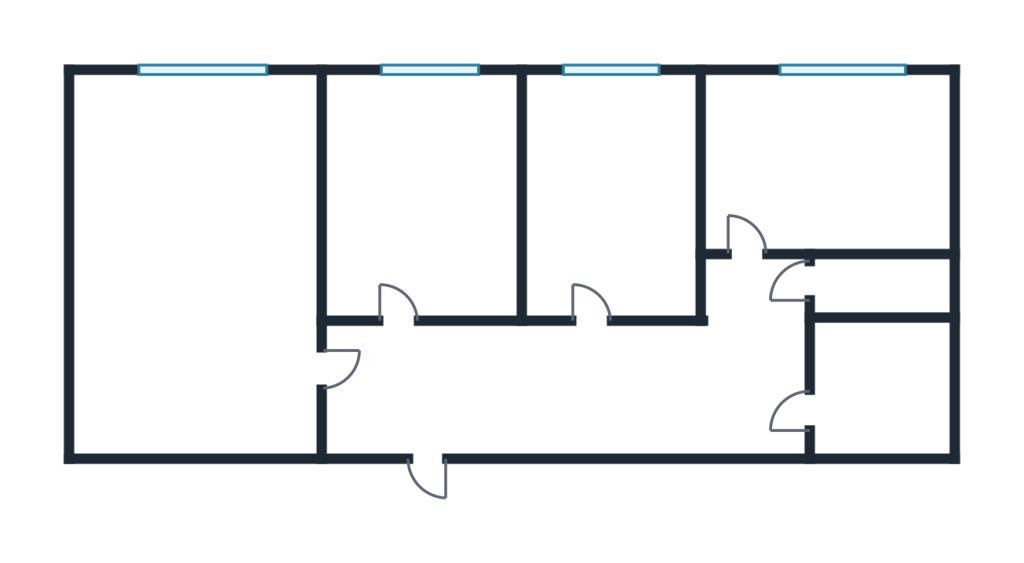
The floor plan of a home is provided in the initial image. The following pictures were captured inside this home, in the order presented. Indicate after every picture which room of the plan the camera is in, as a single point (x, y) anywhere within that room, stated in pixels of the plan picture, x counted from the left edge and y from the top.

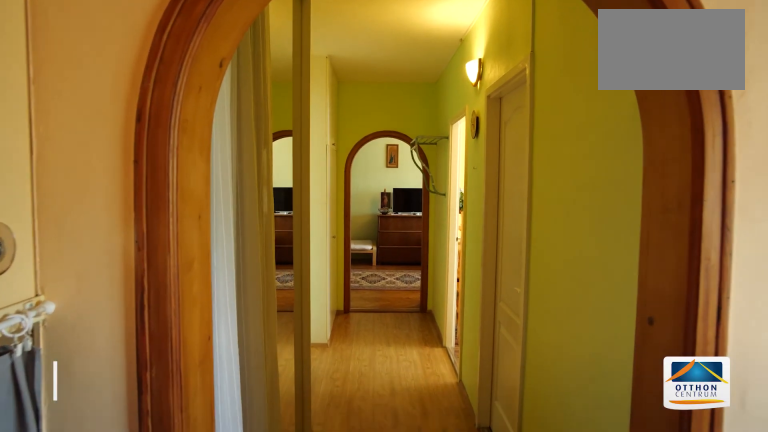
(546, 398)
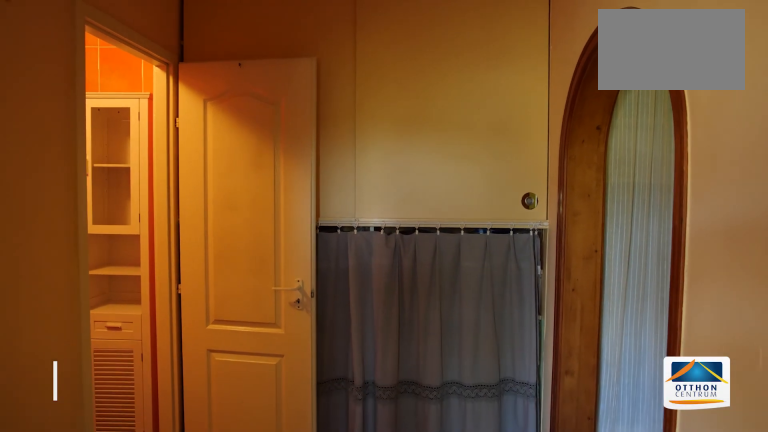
(744, 358)
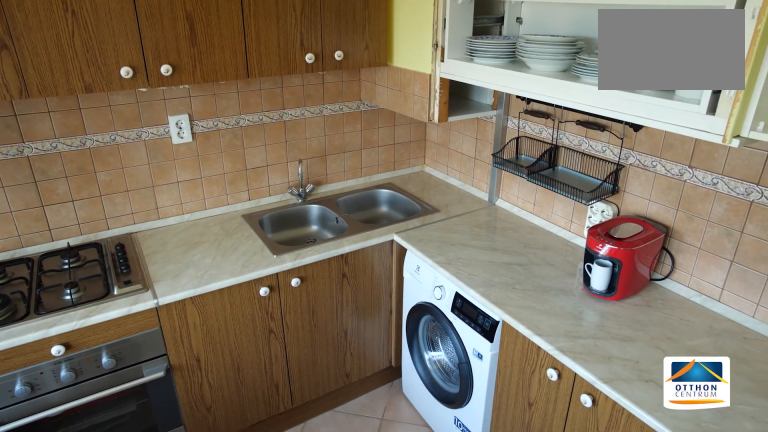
(835, 153)
